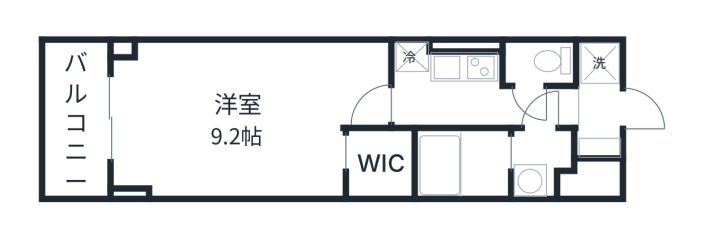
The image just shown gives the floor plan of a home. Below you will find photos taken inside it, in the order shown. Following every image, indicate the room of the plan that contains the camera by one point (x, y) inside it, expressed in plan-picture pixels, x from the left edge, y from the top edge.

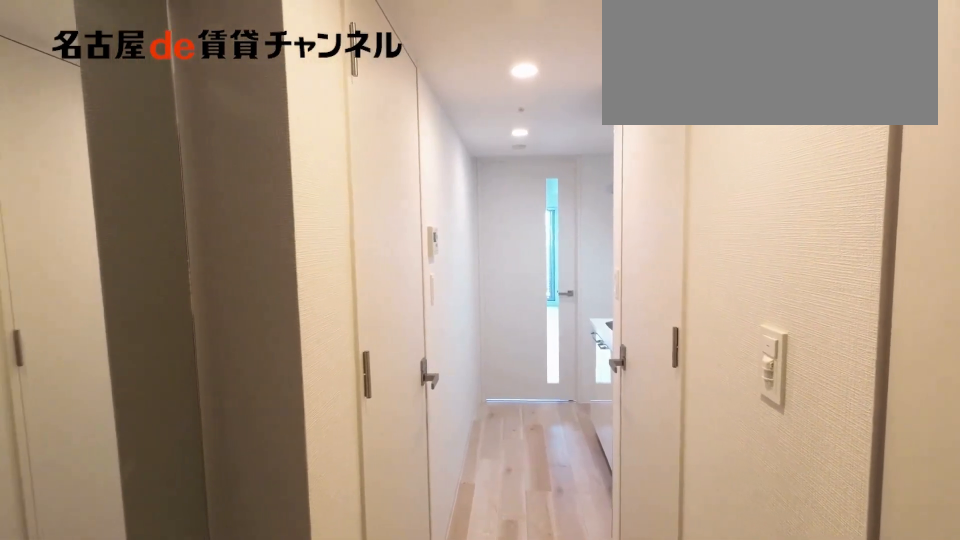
(599, 113)
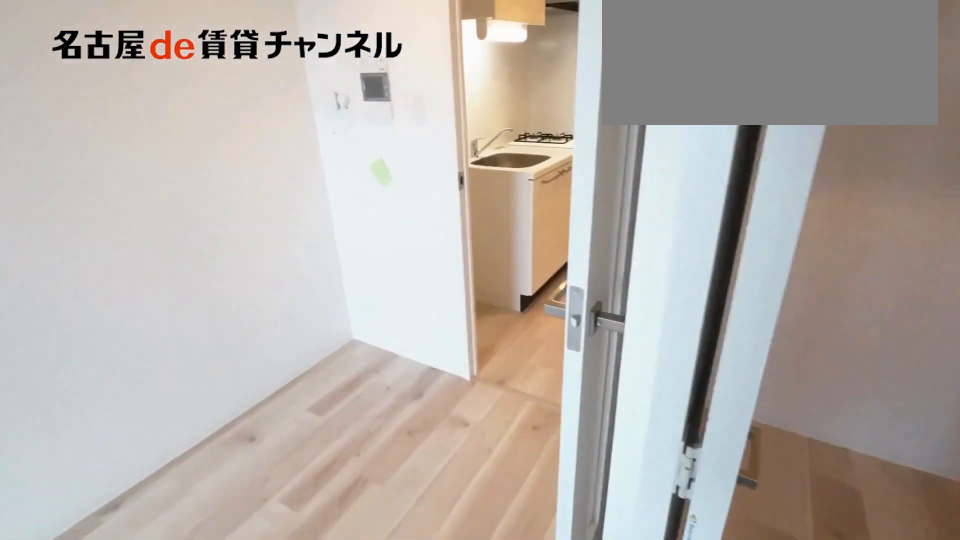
(243, 116)
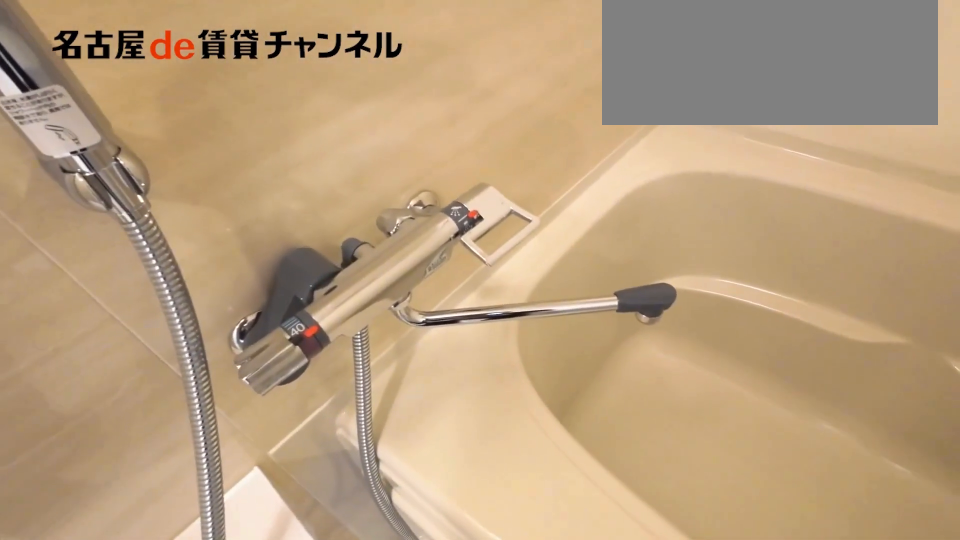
(463, 165)
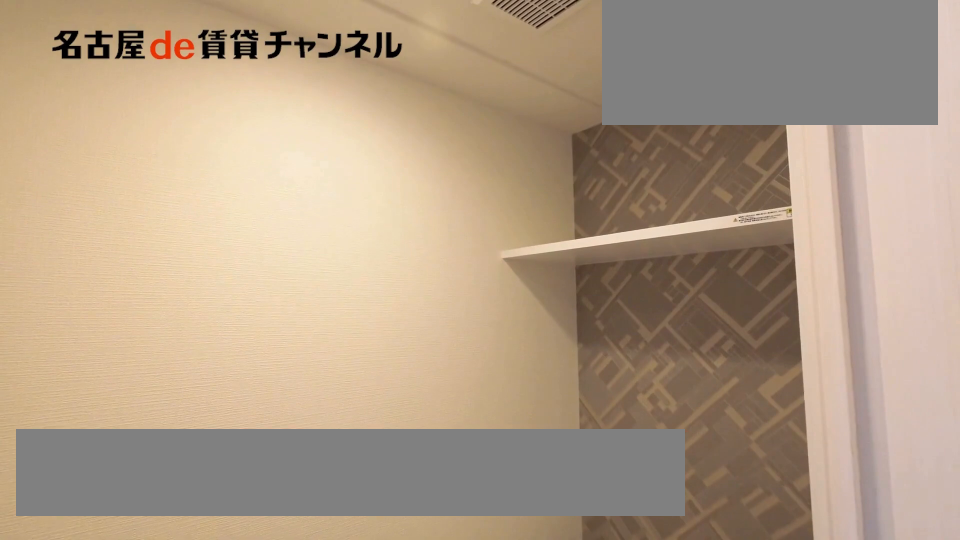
(538, 62)
